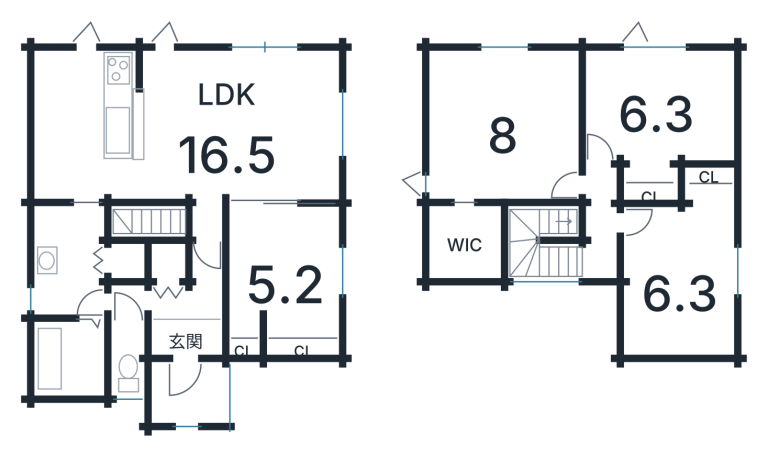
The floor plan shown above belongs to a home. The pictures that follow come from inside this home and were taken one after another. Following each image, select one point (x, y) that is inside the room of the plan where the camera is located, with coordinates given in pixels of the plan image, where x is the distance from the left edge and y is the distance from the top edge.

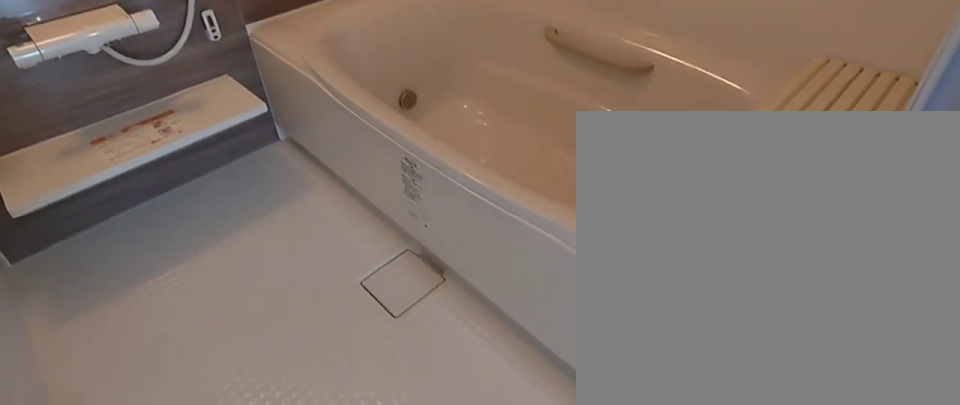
(70, 366)
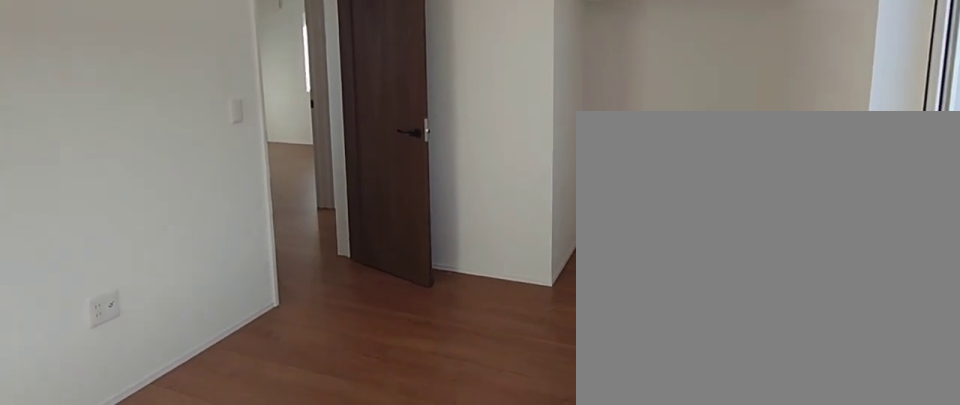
(679, 288)
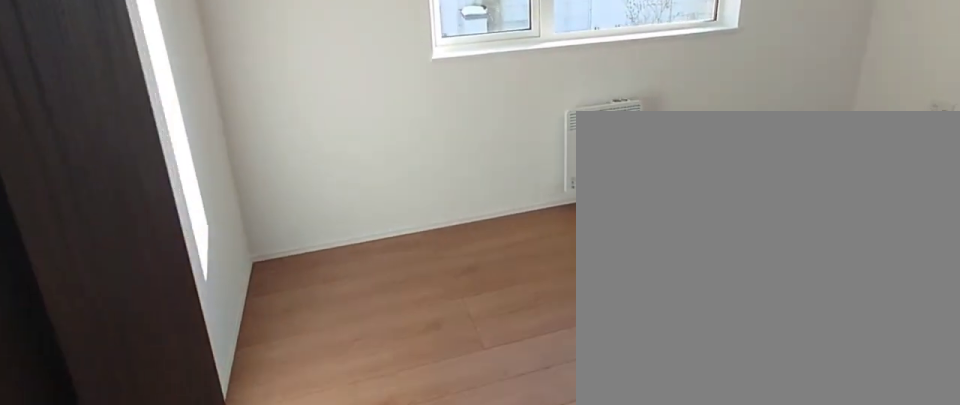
(655, 112)
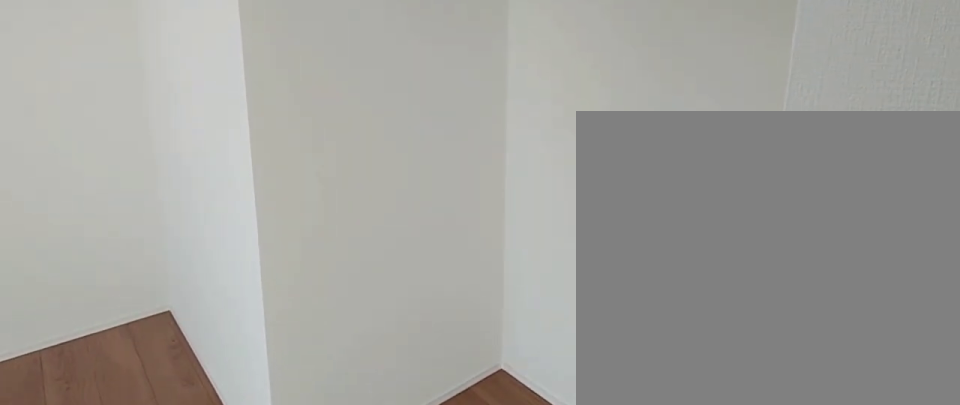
(655, 112)
